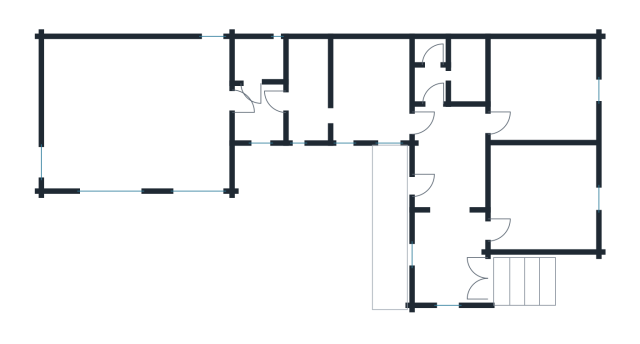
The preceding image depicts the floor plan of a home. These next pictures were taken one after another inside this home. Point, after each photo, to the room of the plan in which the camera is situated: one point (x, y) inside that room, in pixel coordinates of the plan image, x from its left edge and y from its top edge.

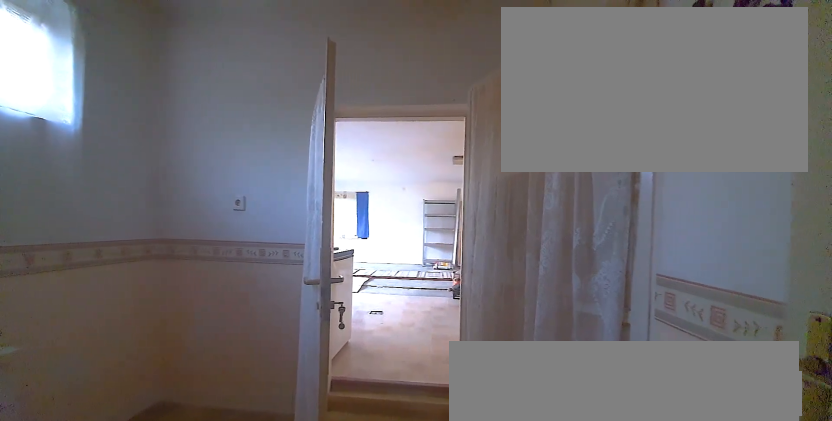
(258, 115)
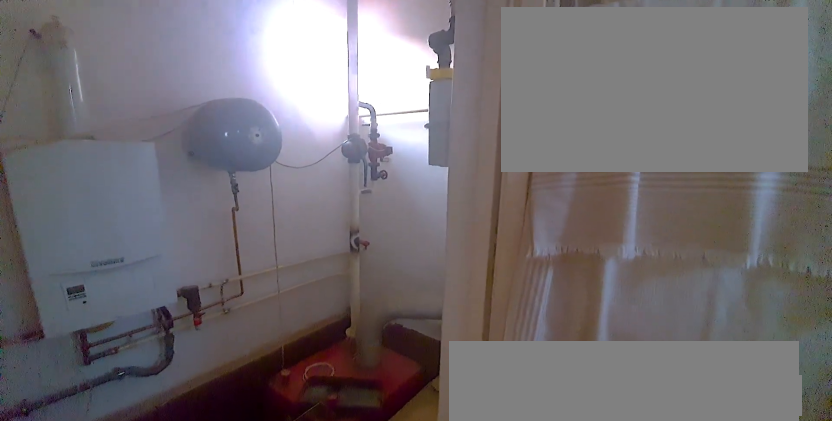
(258, 63)
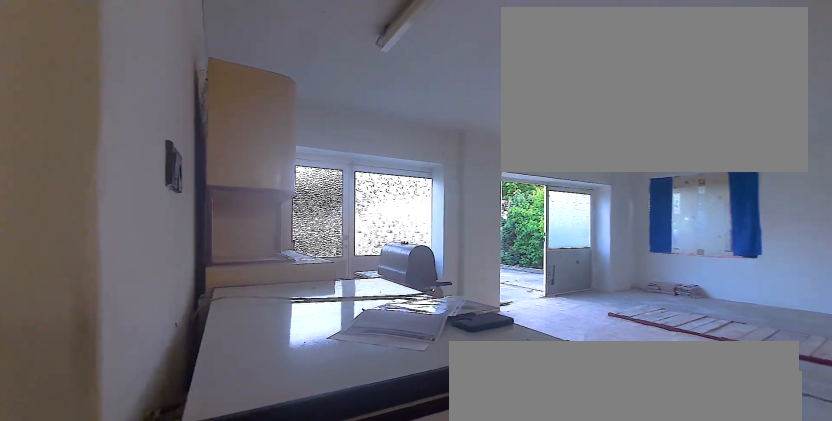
(137, 111)
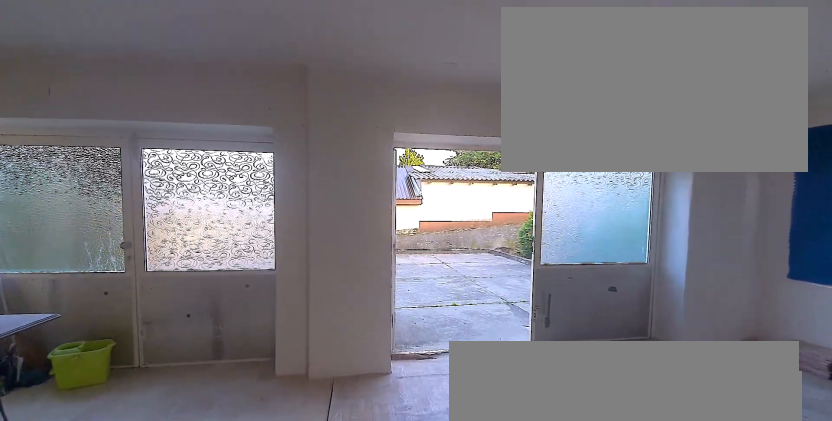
(137, 112)
